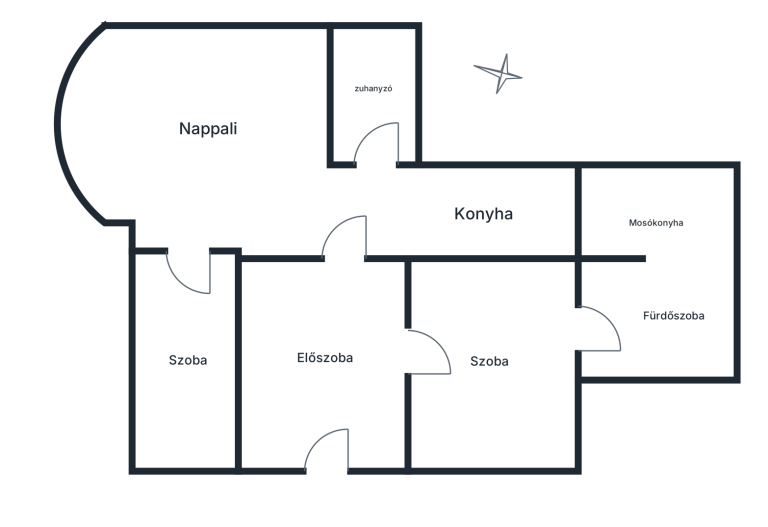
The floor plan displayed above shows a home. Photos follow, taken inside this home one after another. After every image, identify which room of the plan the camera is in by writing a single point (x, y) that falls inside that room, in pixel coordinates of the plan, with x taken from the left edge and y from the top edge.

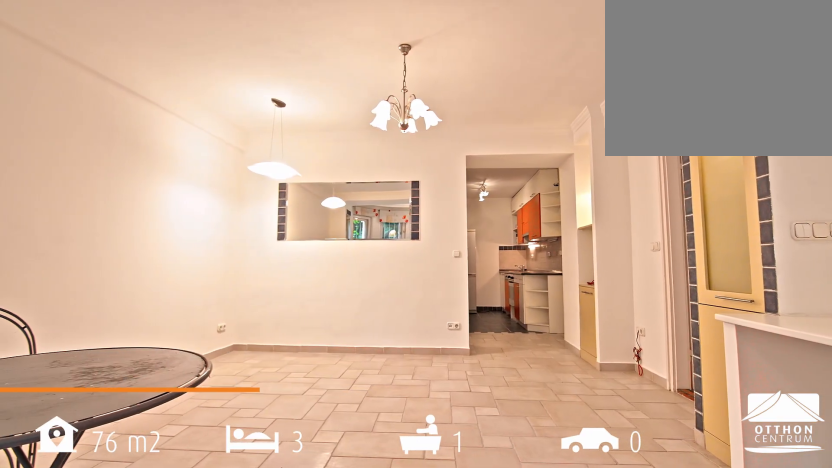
(218, 136)
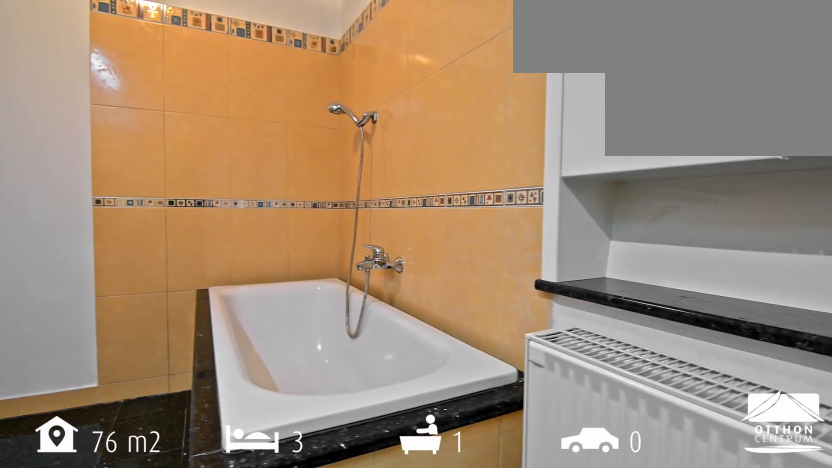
(664, 319)
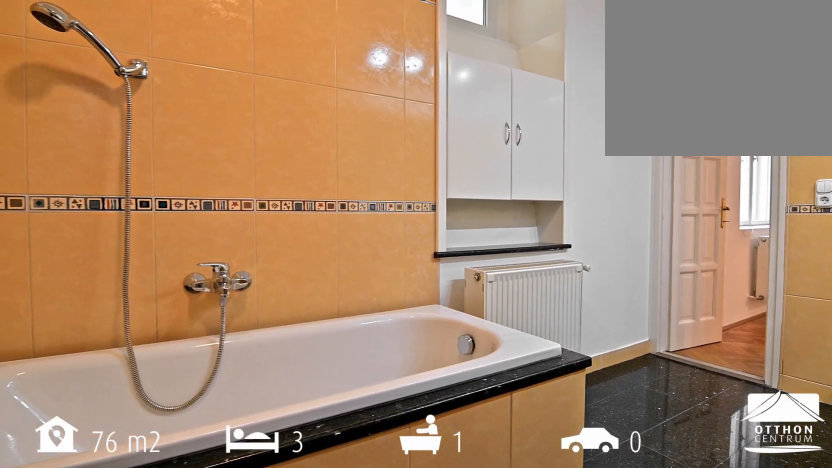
(664, 319)
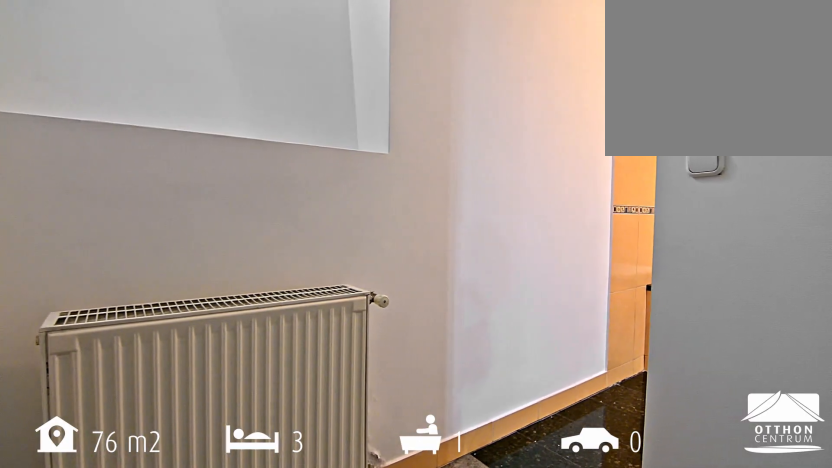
(636, 214)
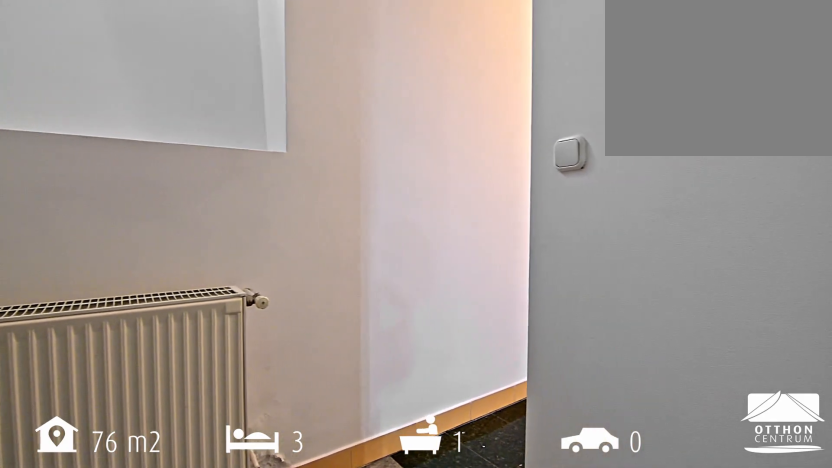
(636, 214)
